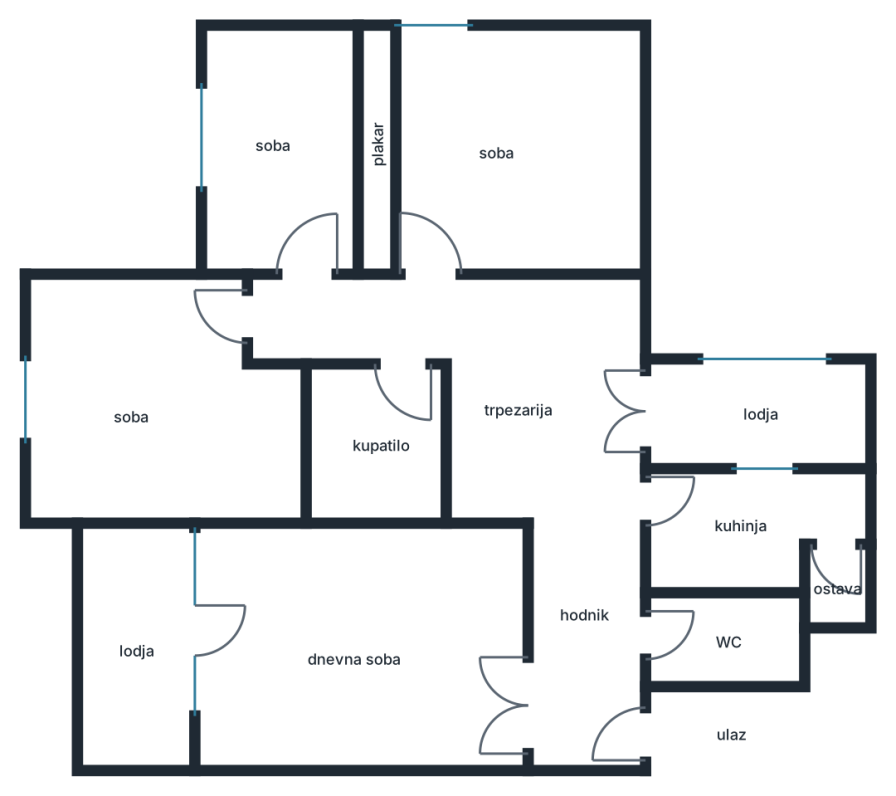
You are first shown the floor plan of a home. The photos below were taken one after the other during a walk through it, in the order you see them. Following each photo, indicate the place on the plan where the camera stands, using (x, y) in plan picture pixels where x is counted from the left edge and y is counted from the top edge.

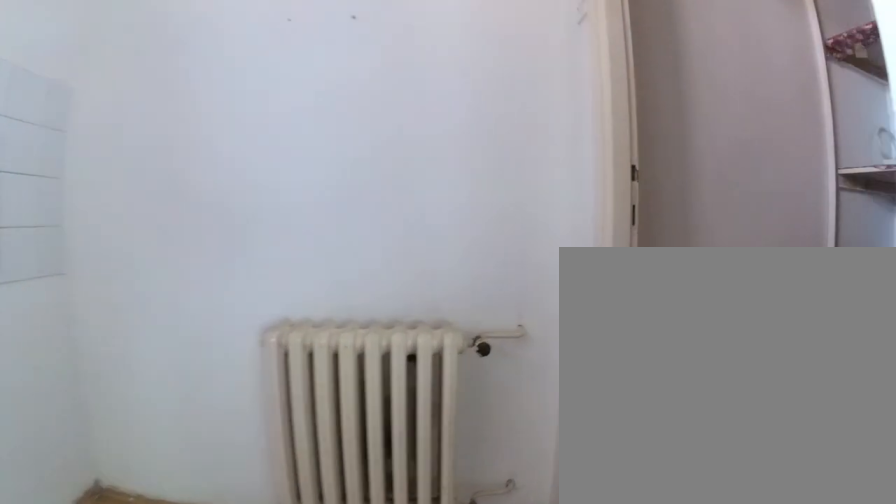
(789, 504)
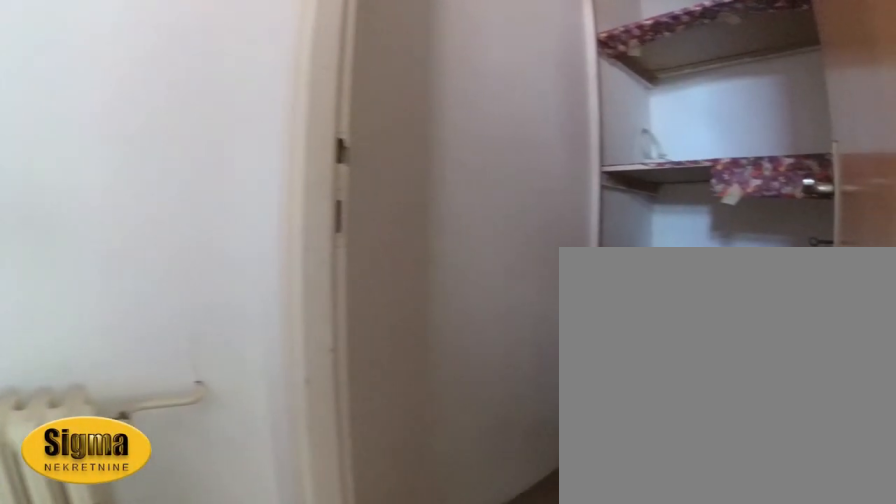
(819, 509)
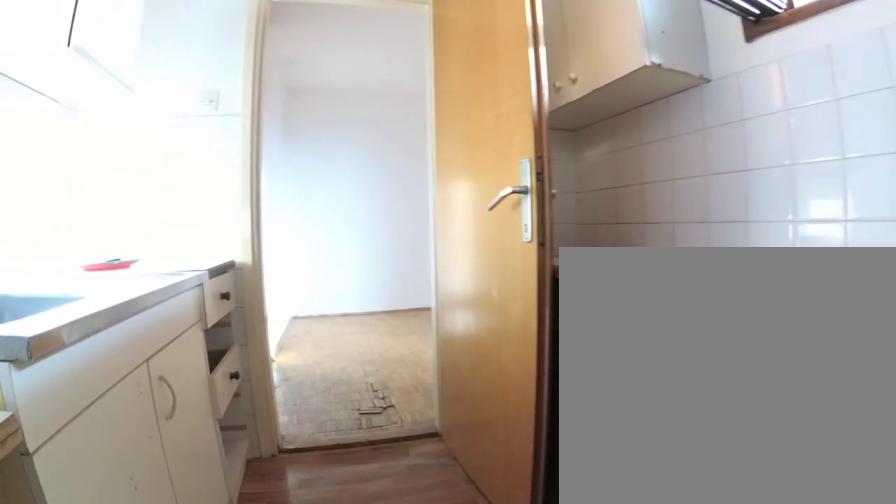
(839, 529)
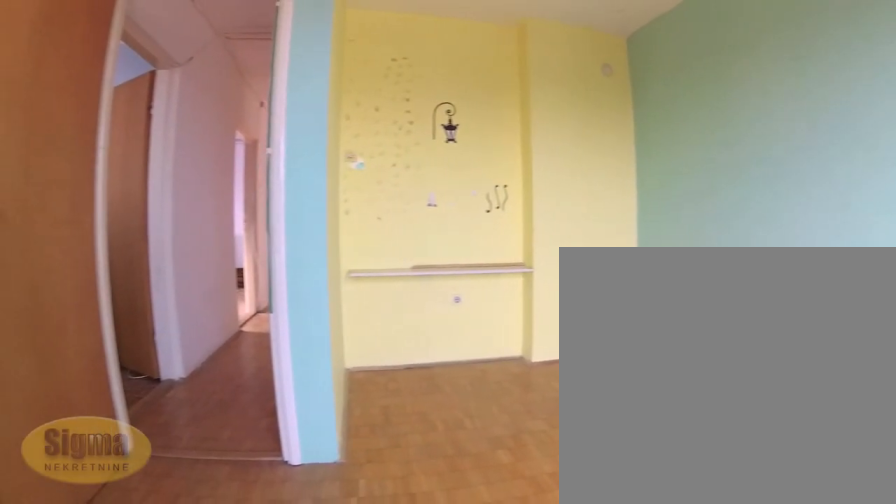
(59, 339)
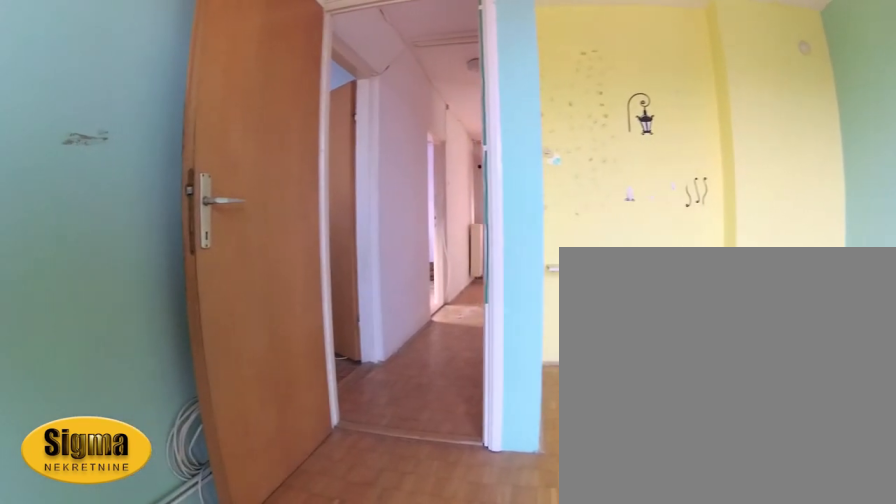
(57, 344)
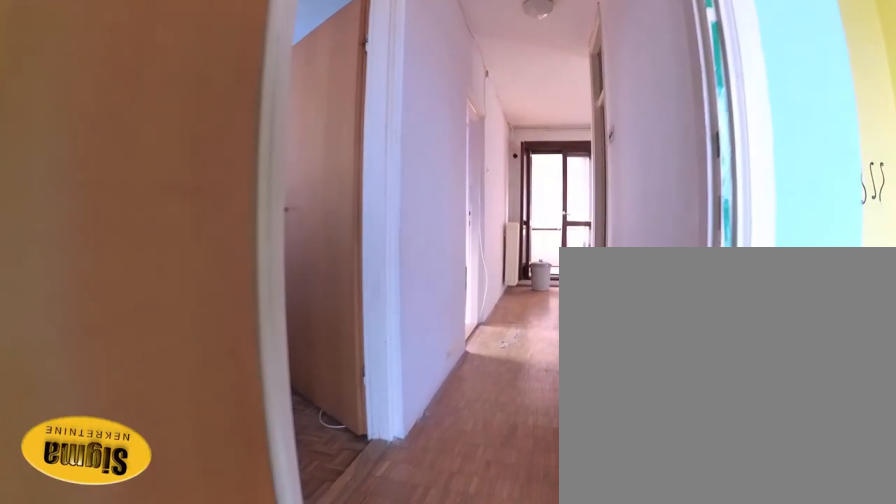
(186, 329)
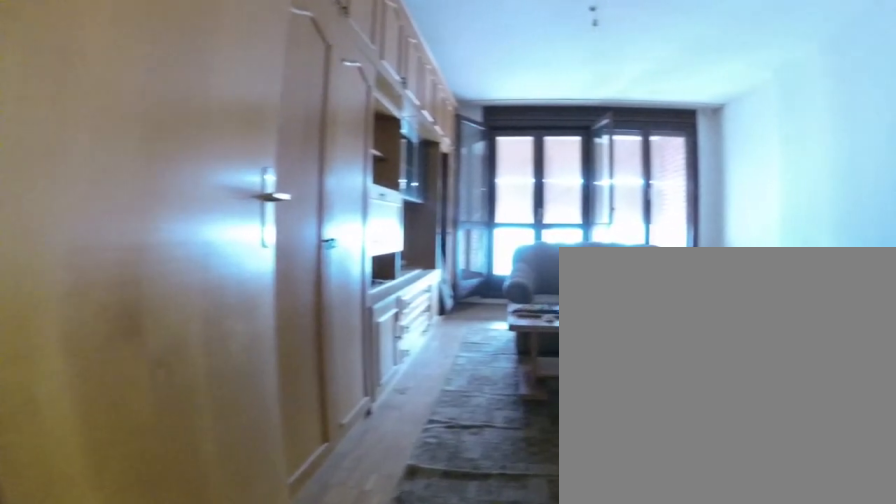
(543, 696)
